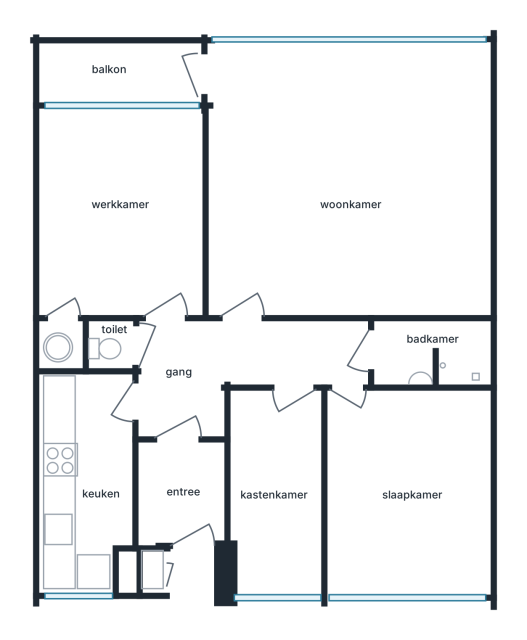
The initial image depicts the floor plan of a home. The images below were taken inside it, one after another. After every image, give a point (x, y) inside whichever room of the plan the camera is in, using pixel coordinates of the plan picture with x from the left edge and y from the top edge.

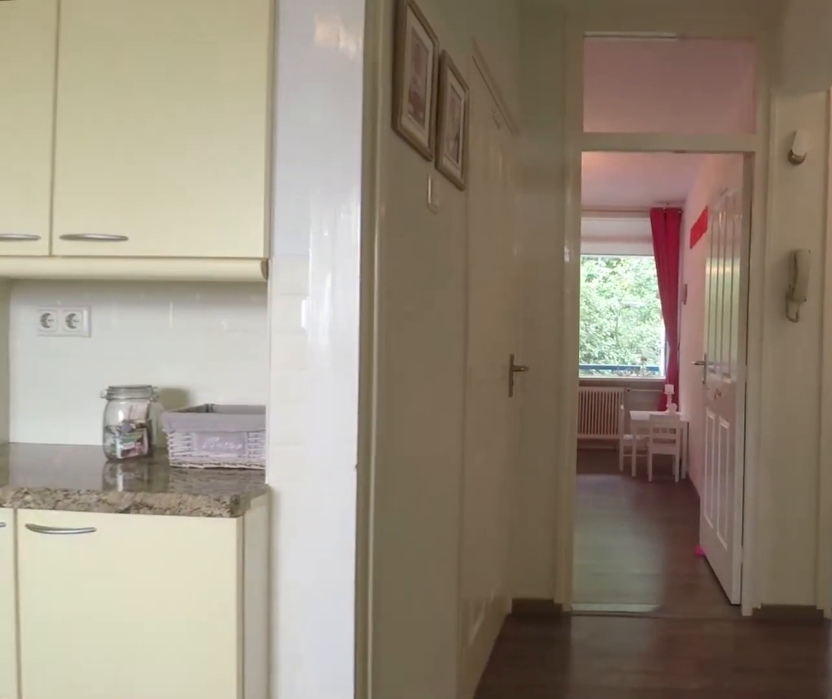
(237, 365)
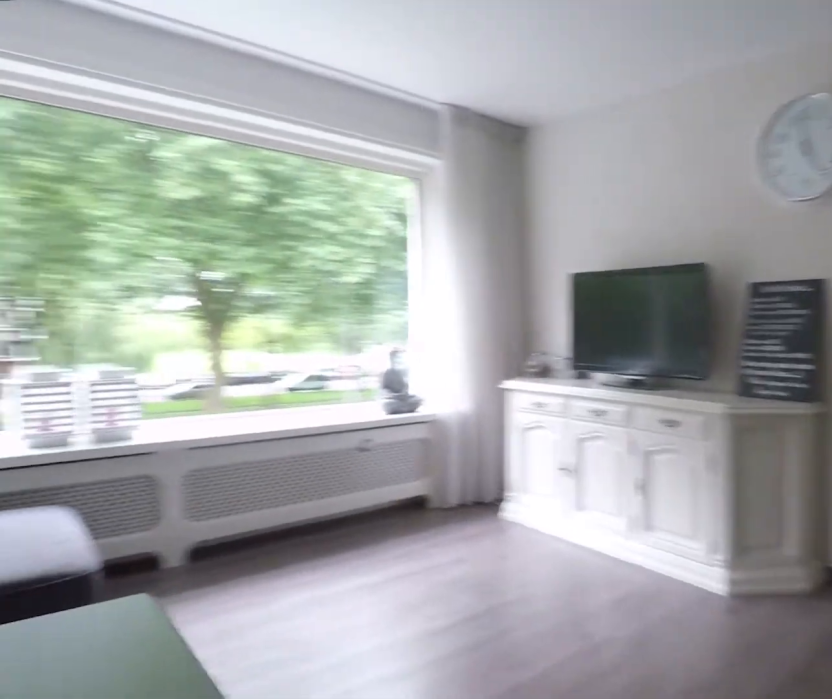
(348, 181)
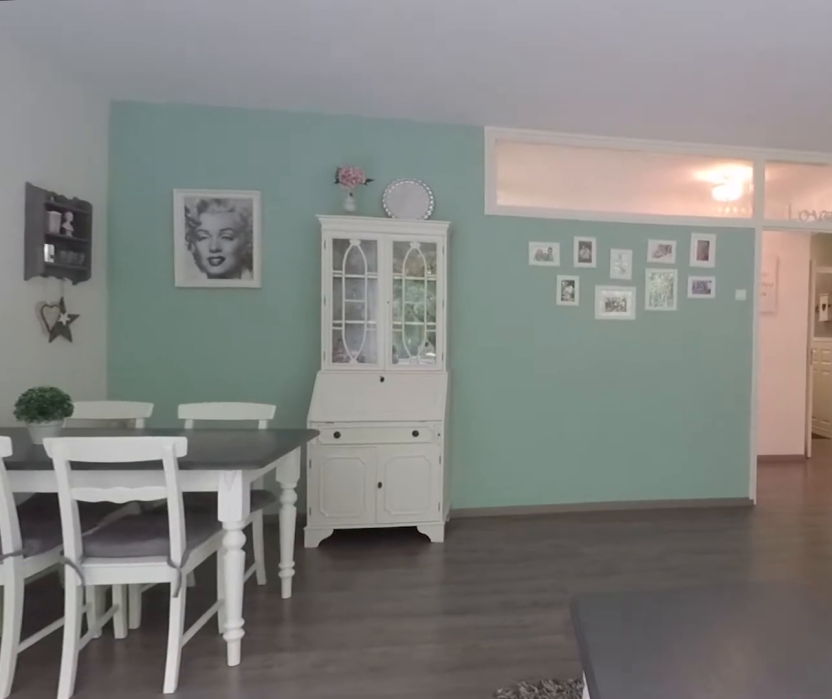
(348, 181)
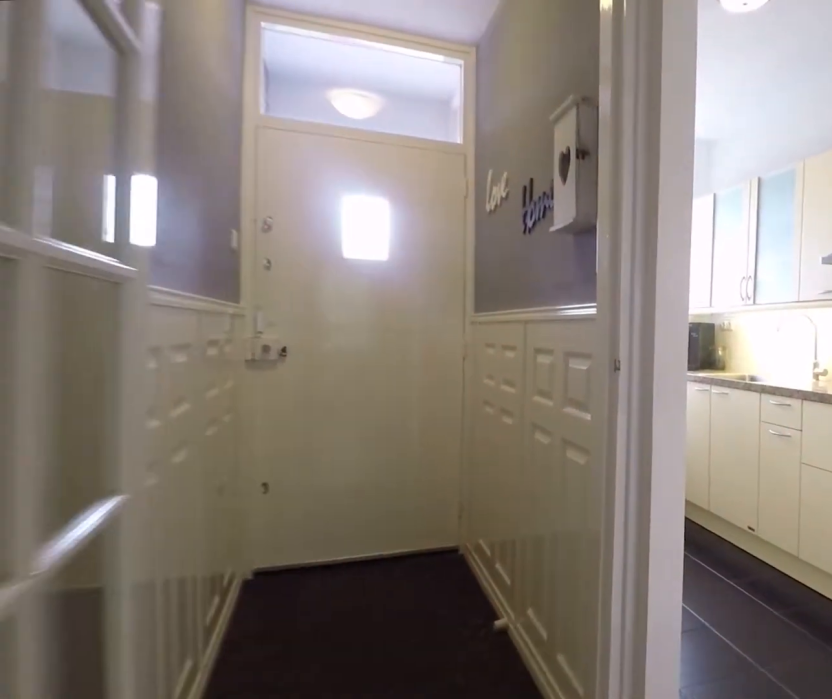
(237, 365)
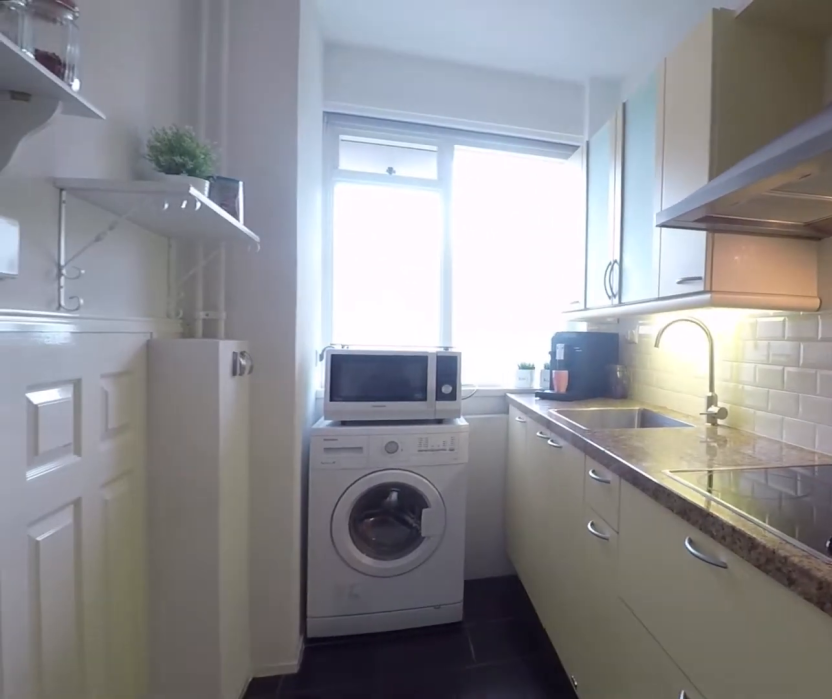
(85, 479)
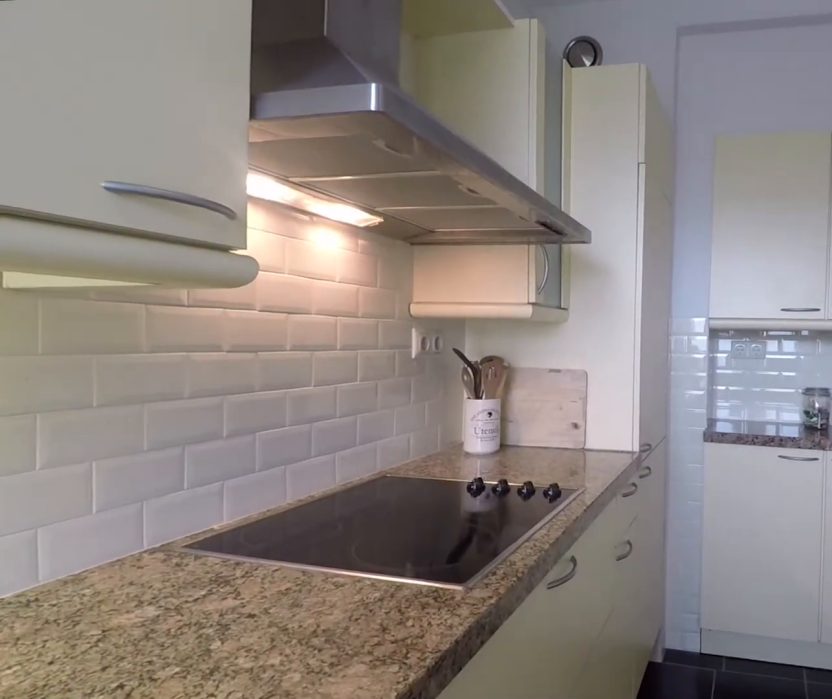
(85, 479)
